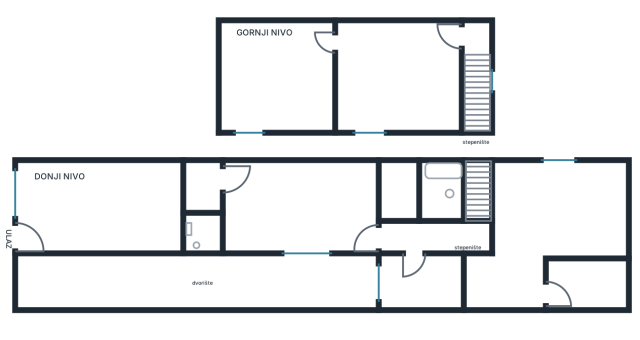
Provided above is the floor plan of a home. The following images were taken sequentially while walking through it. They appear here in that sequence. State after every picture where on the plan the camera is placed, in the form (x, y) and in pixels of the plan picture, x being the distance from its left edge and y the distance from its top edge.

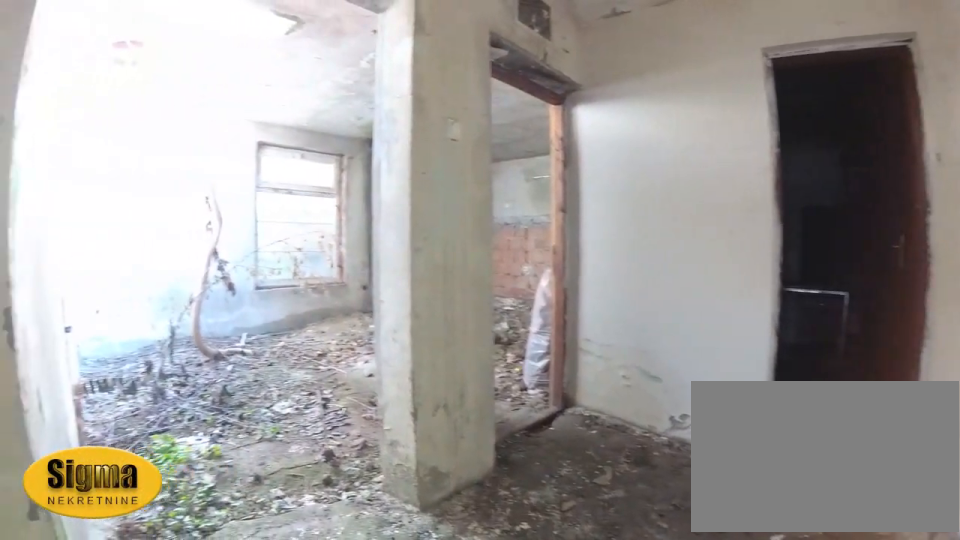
(492, 284)
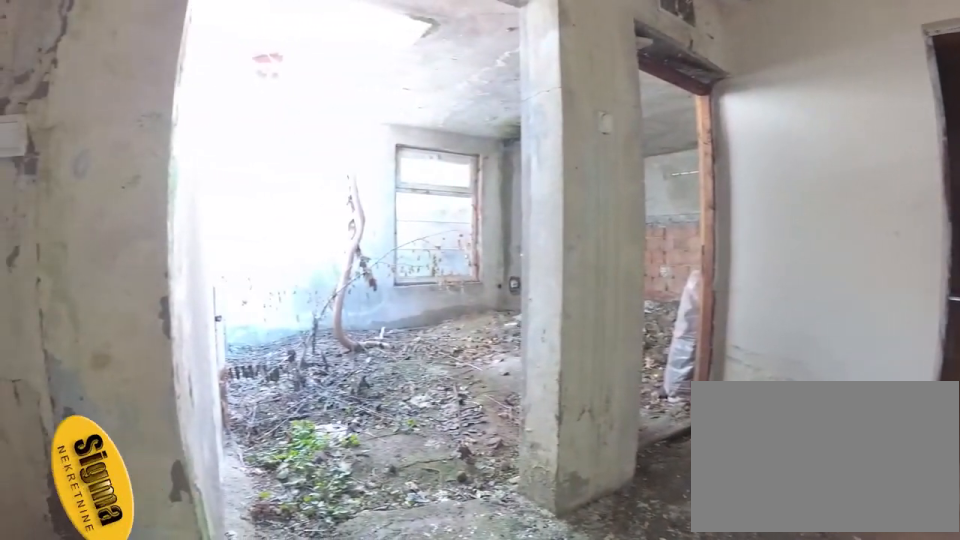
(498, 290)
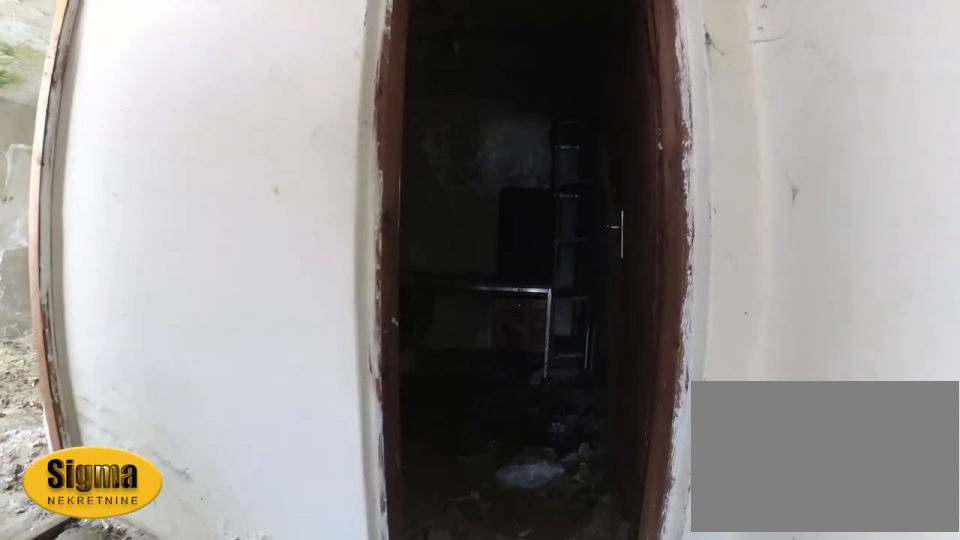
(517, 278)
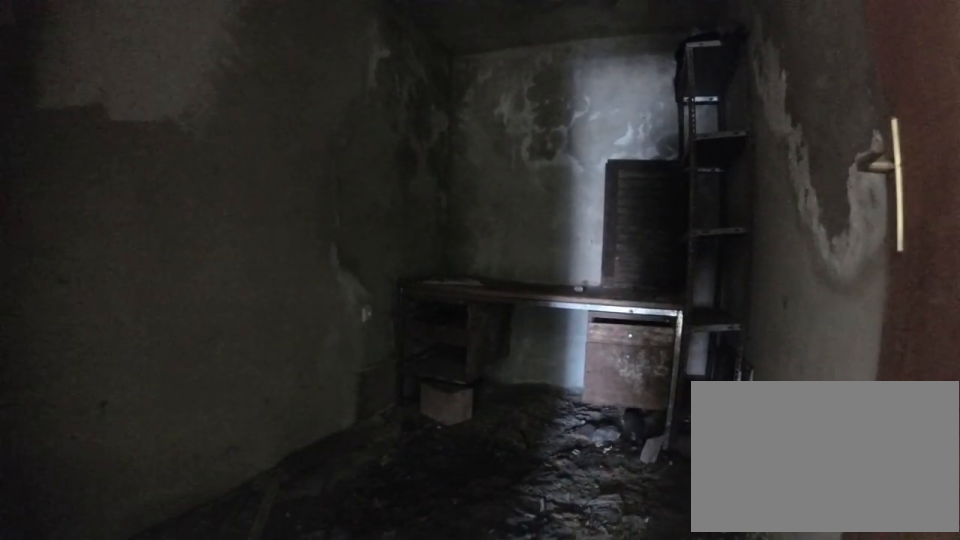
(553, 284)
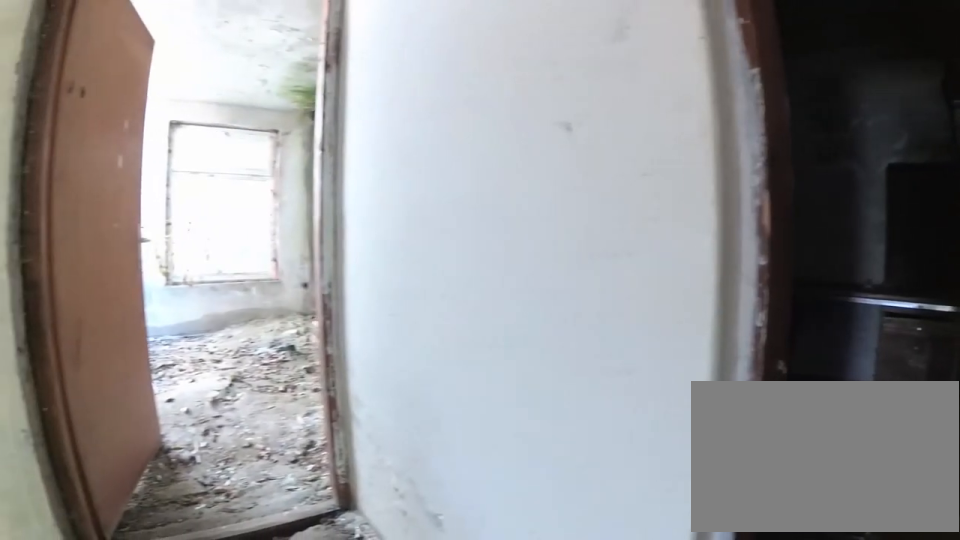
(531, 294)
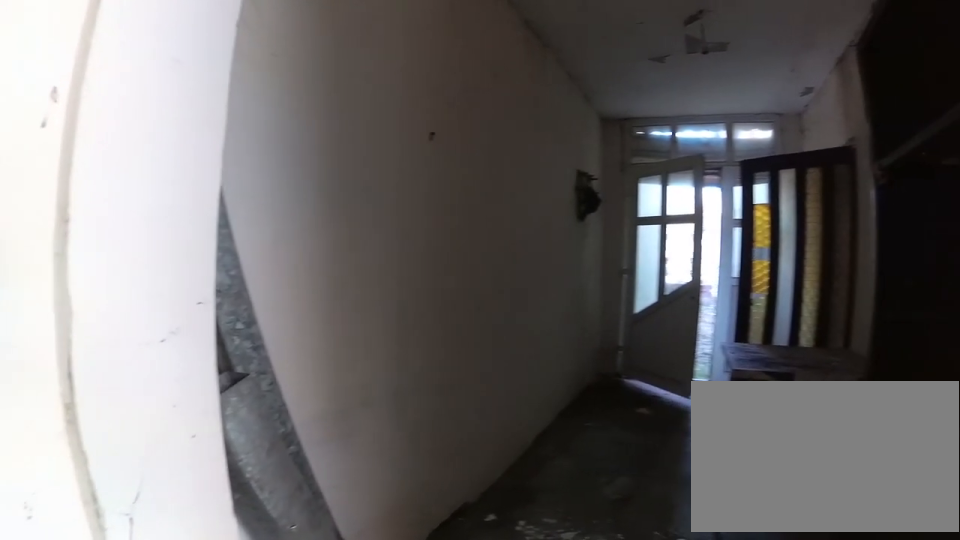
(537, 264)
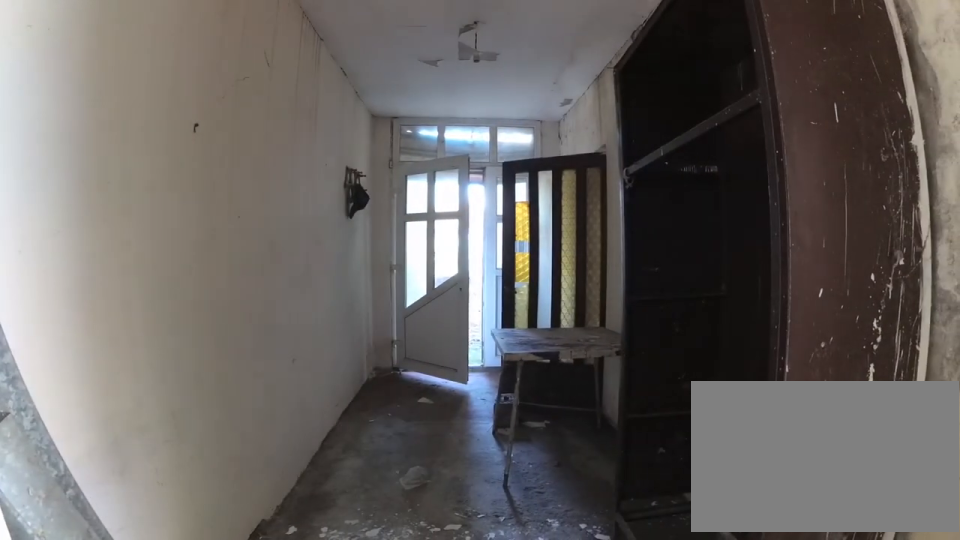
(530, 279)
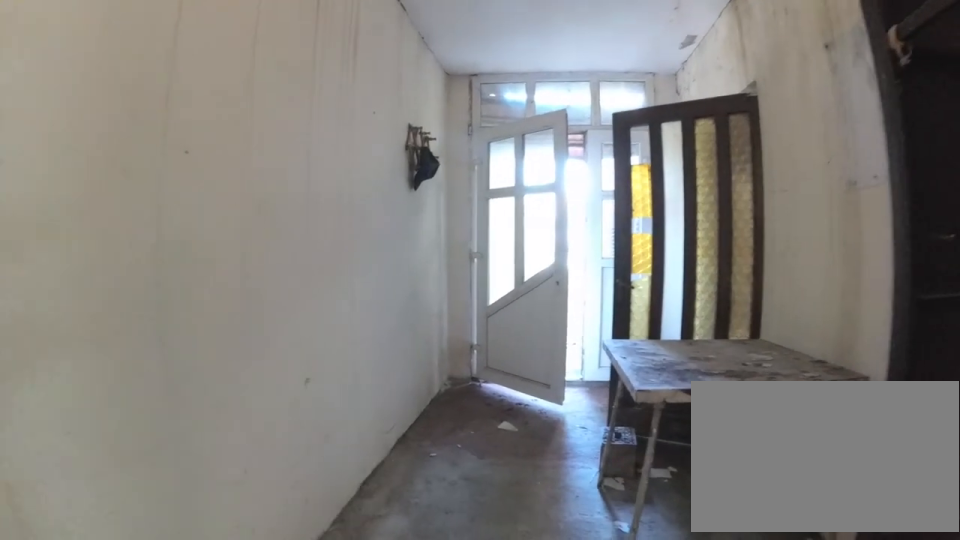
(495, 284)
